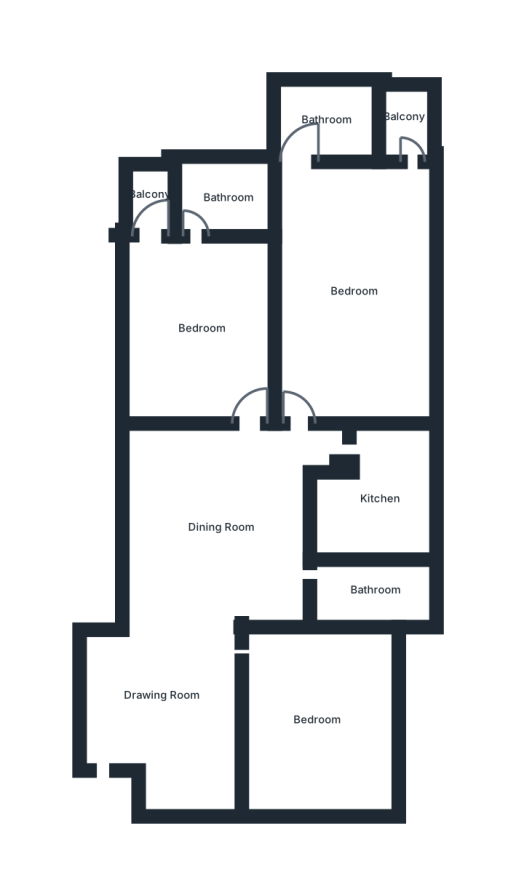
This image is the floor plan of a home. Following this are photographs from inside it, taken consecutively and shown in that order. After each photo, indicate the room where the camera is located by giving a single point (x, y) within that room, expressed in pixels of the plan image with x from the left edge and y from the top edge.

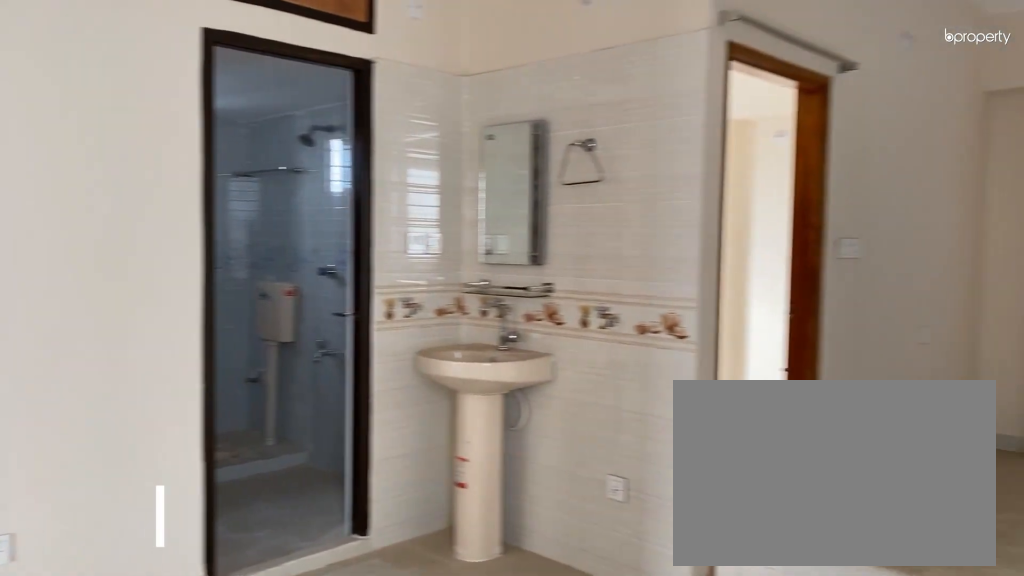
(223, 528)
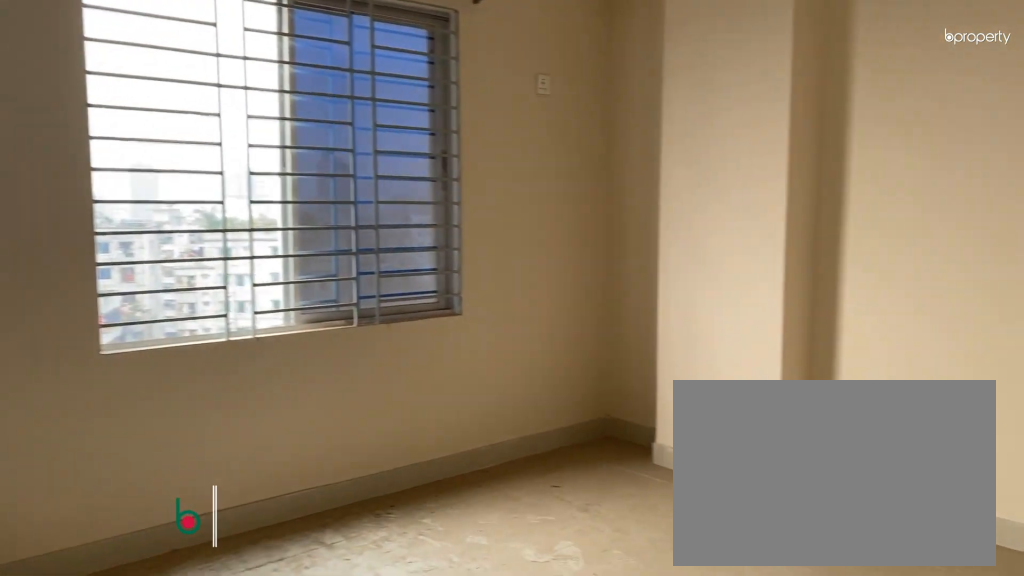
(321, 721)
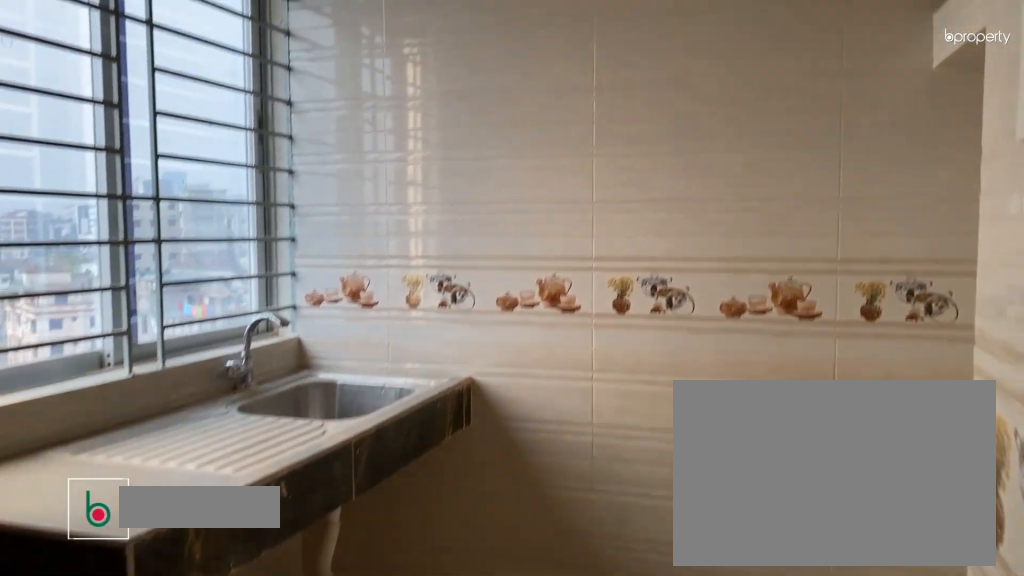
(380, 500)
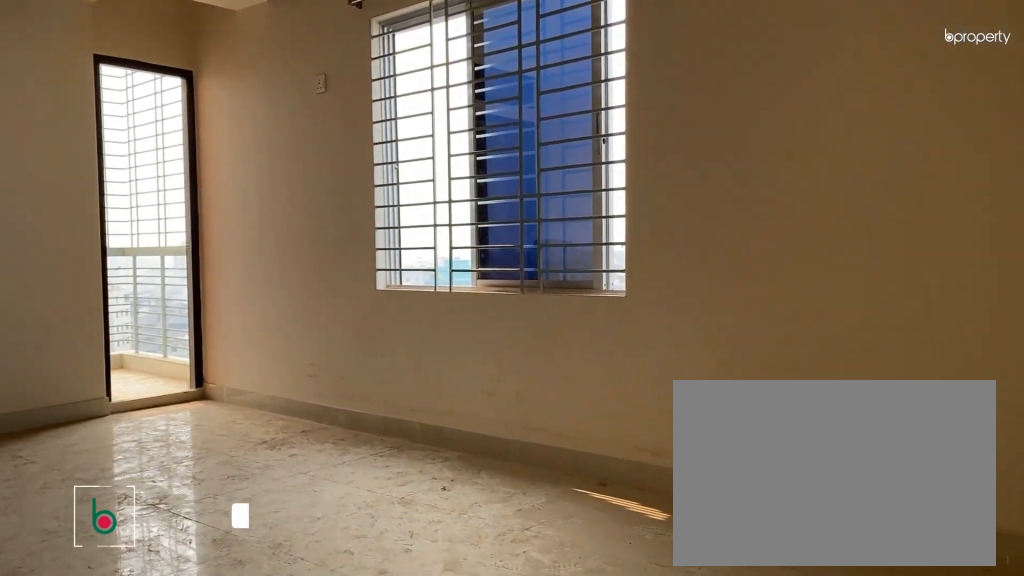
(356, 292)
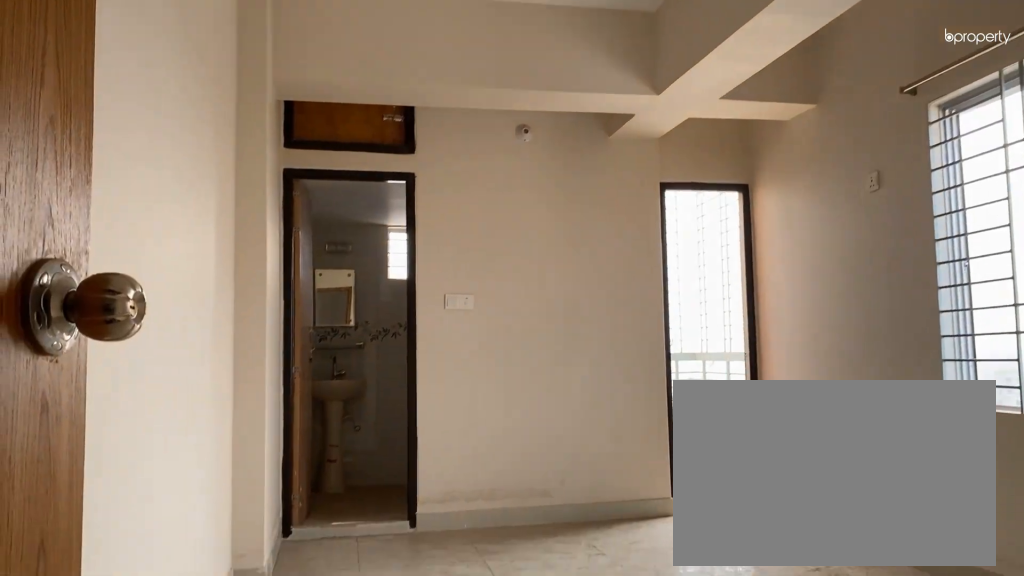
(356, 292)
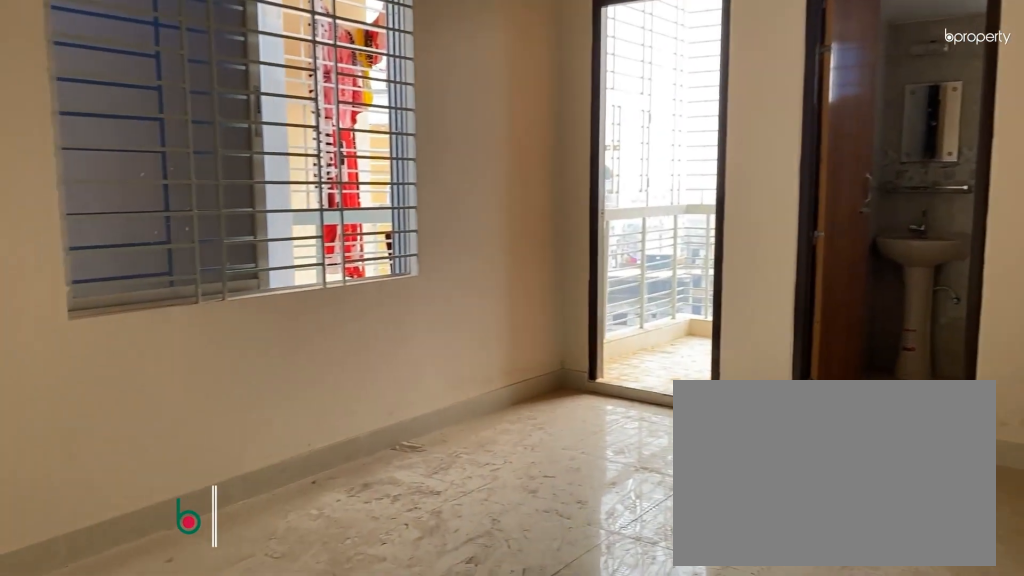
(209, 331)
